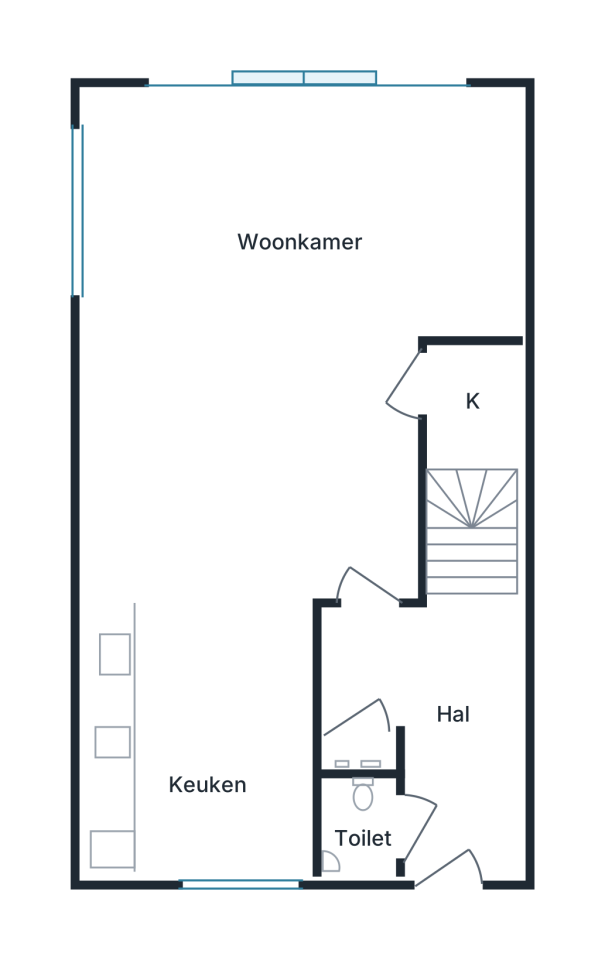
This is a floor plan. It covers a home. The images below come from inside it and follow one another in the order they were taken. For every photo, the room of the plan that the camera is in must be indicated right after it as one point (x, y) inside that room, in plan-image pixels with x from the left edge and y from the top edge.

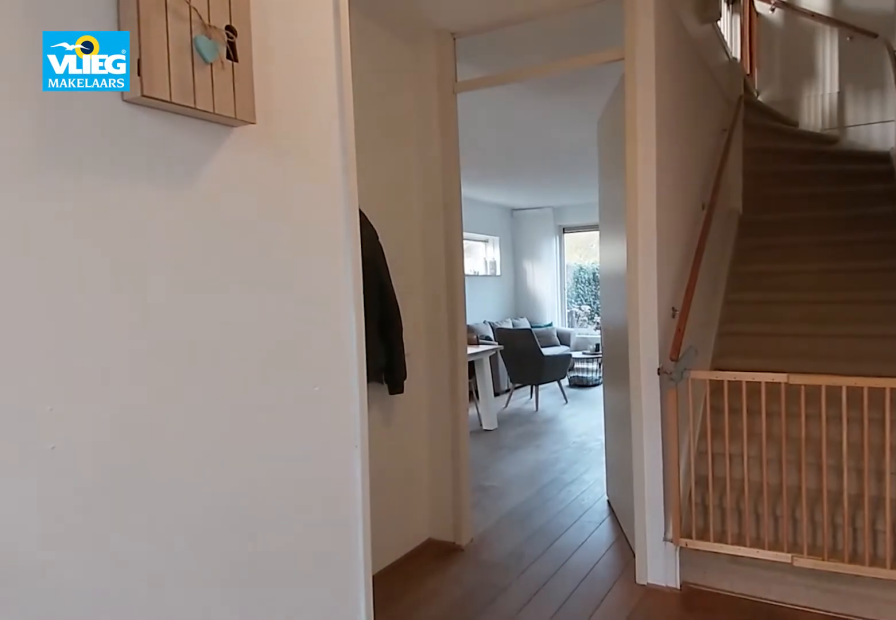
(435, 719)
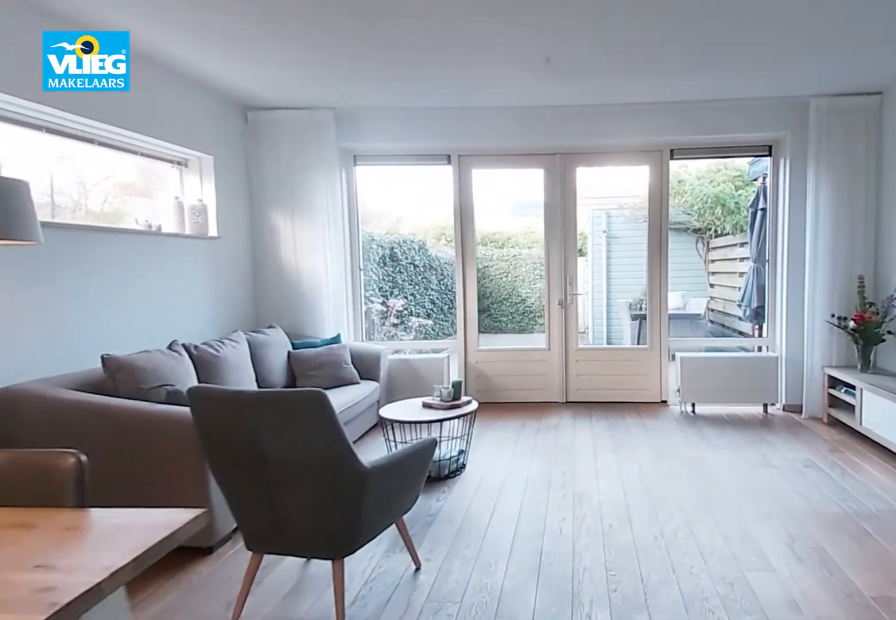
(272, 320)
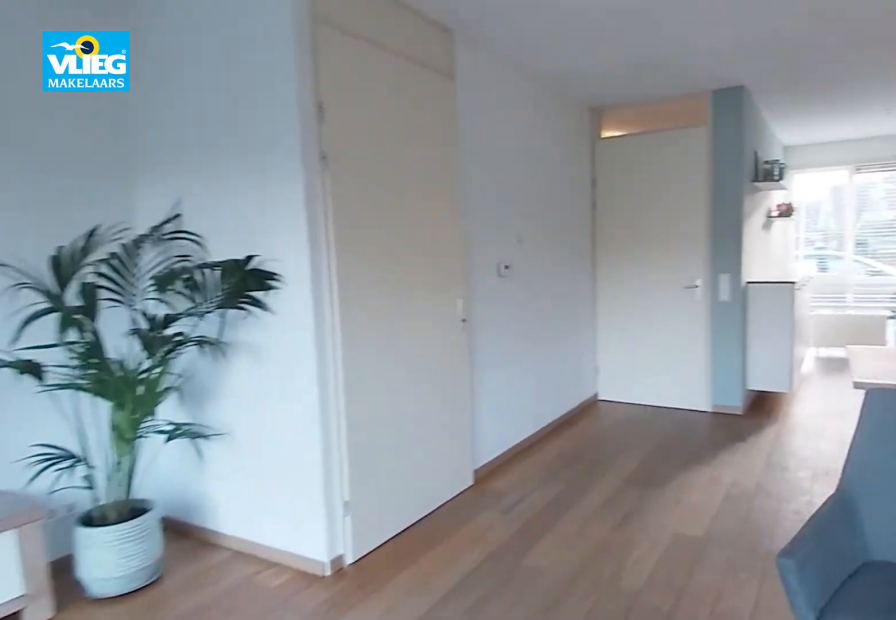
(272, 320)
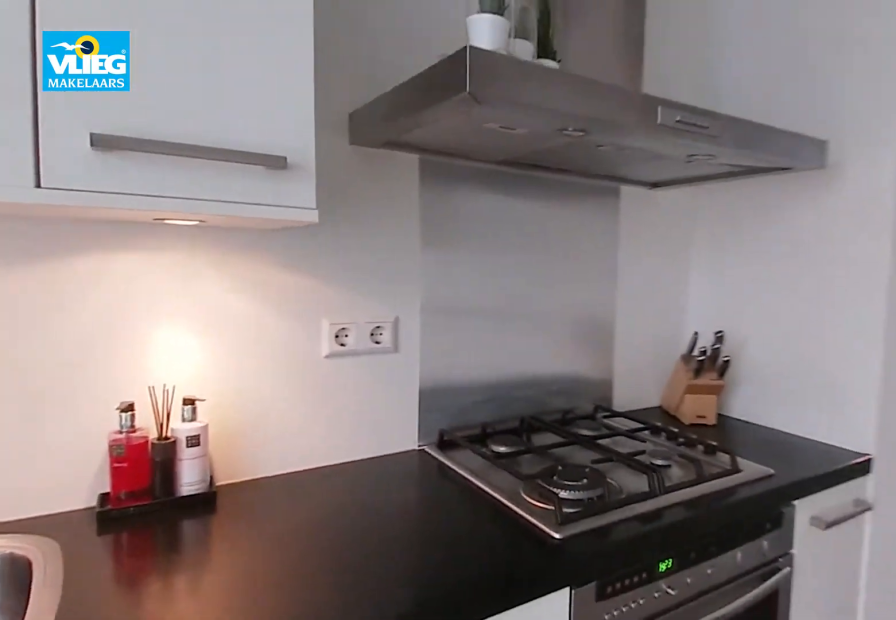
(201, 737)
